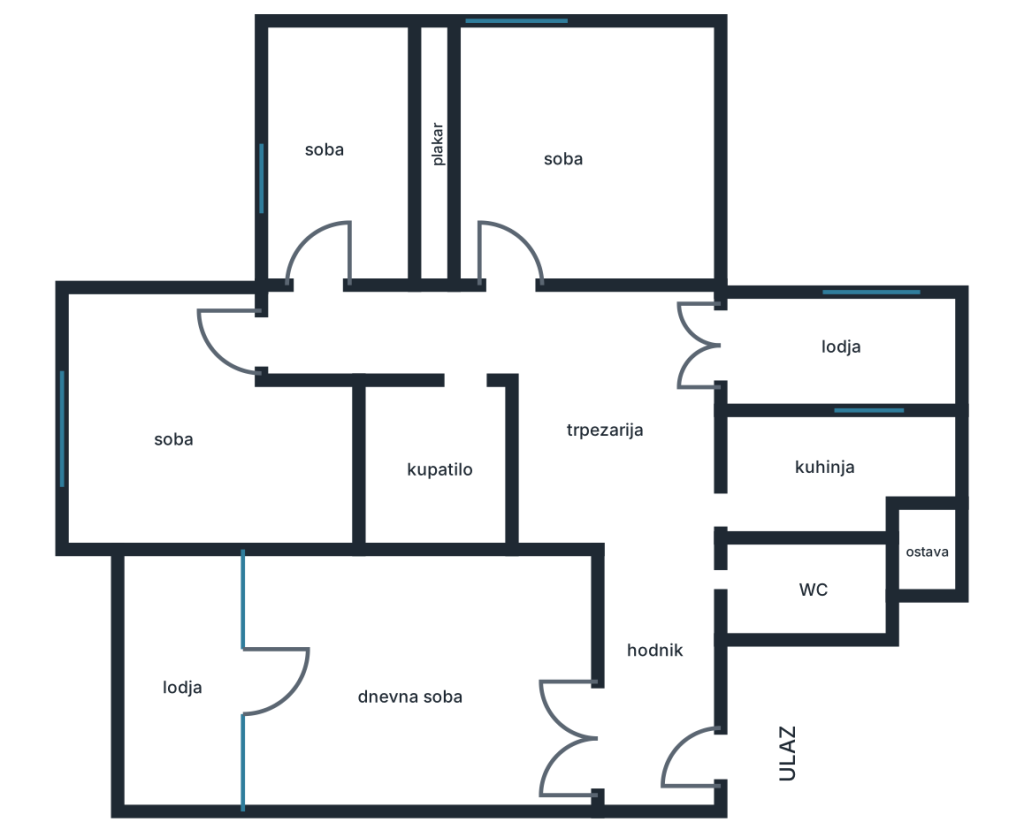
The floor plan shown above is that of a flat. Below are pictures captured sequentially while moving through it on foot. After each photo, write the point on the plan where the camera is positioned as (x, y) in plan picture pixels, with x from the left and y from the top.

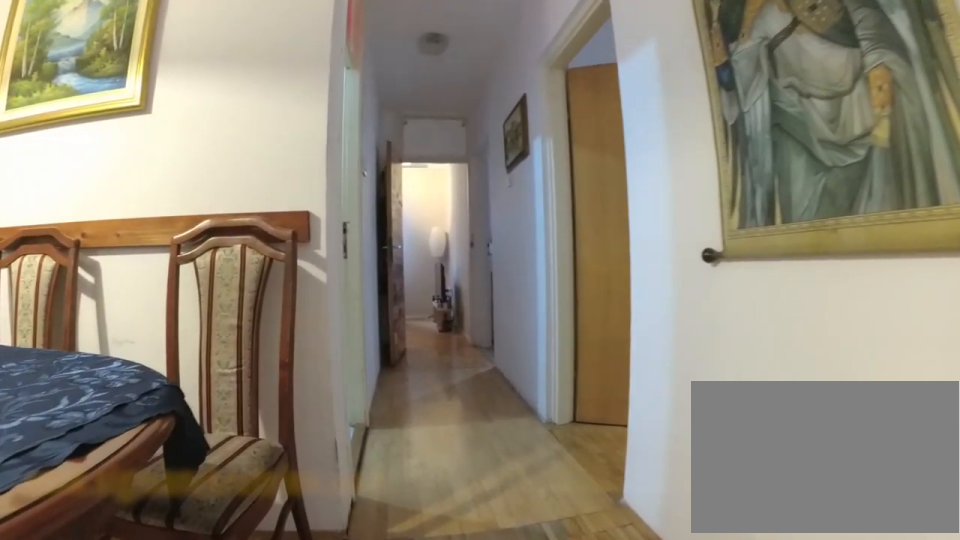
(695, 374)
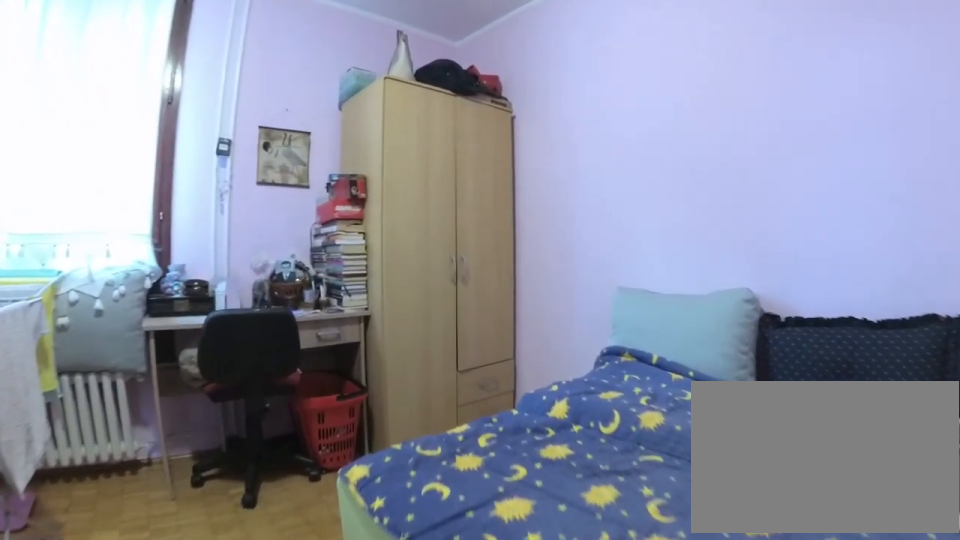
(542, 276)
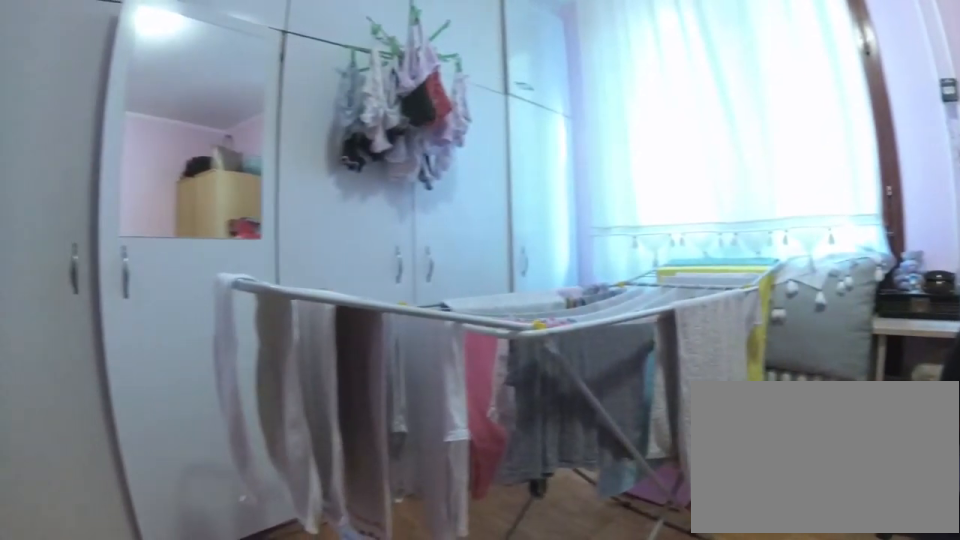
(595, 205)
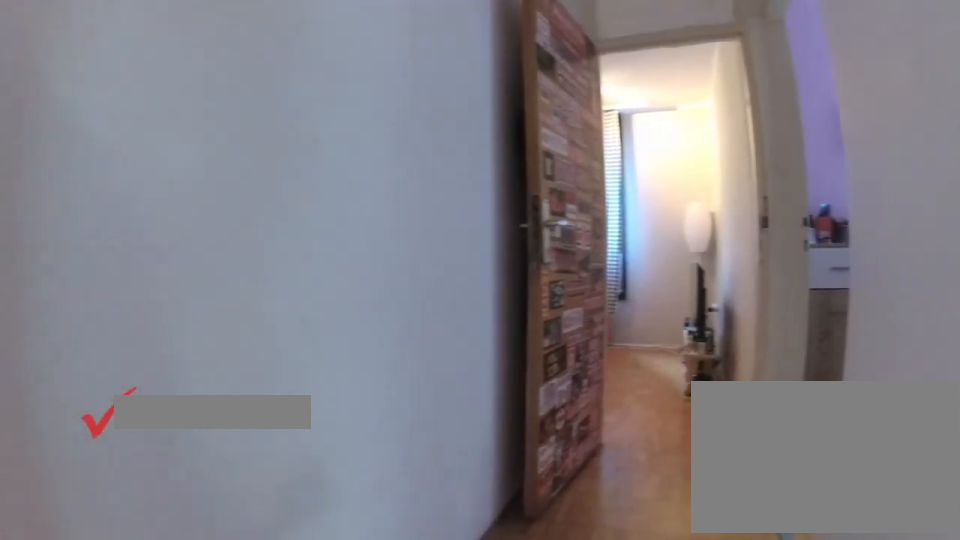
(515, 296)
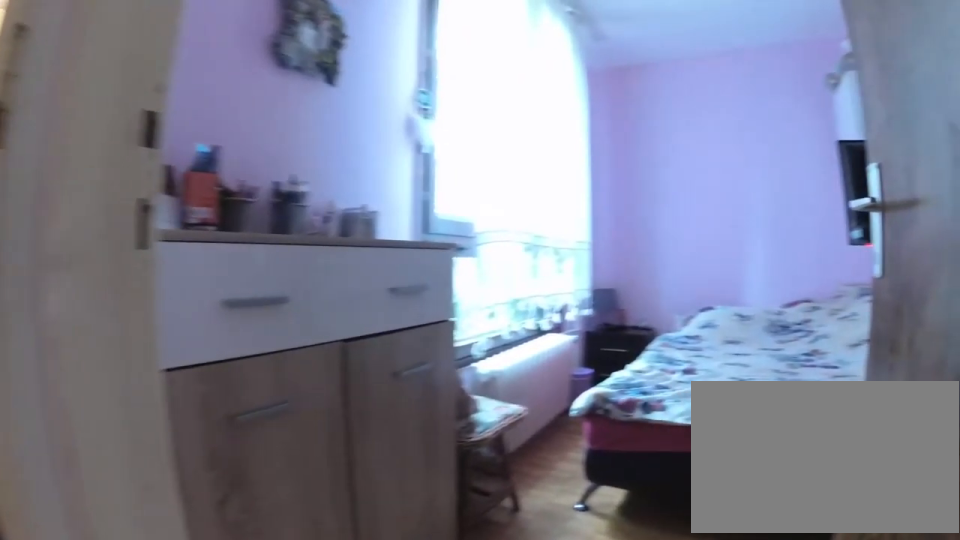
(382, 339)
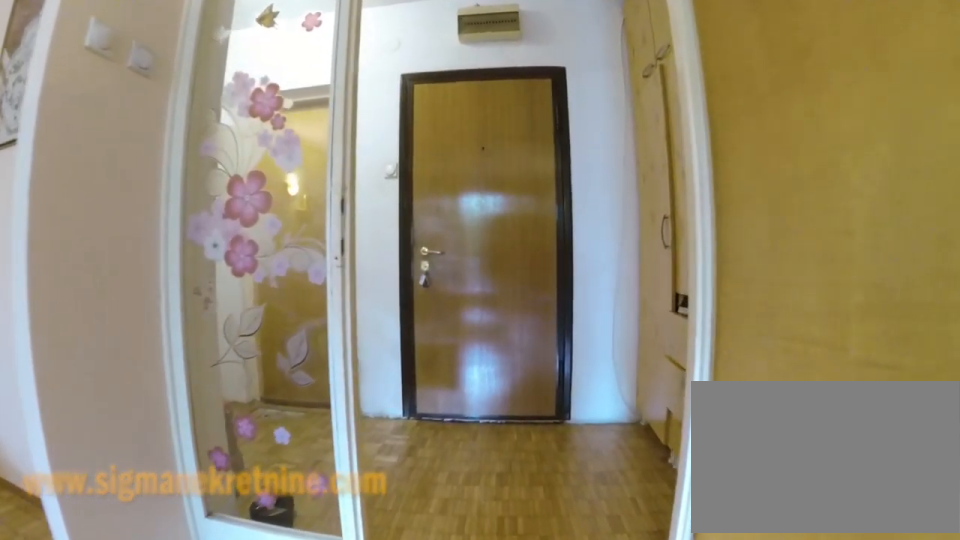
(469, 706)
